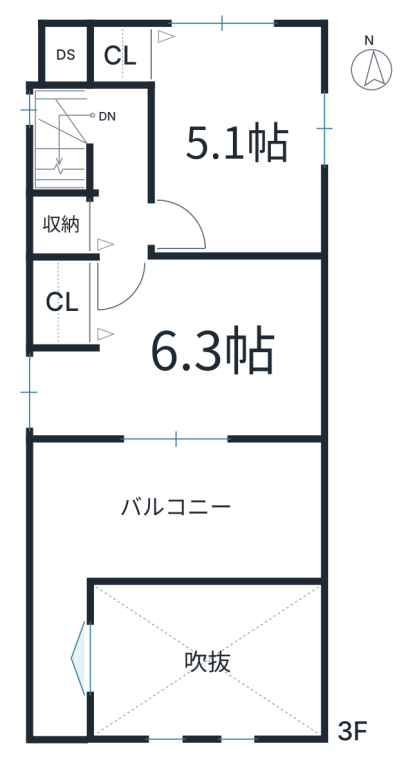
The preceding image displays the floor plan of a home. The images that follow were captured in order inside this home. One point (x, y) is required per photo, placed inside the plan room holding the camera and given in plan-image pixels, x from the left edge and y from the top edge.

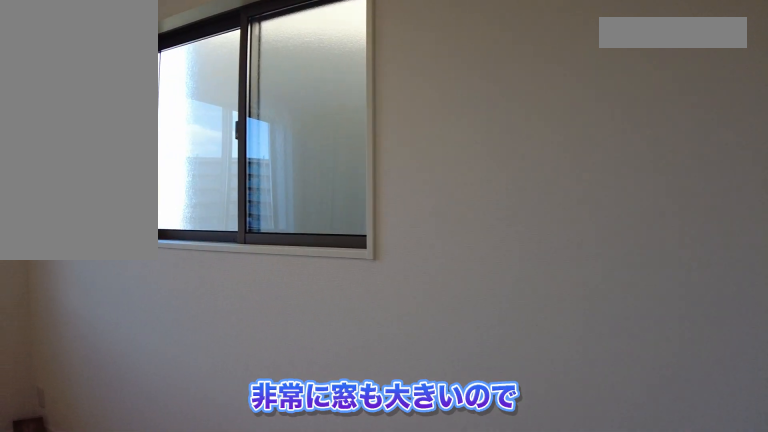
(244, 138)
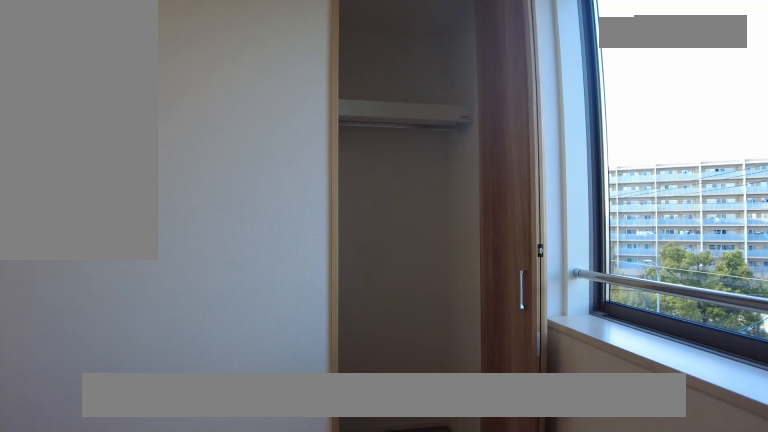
(247, 137)
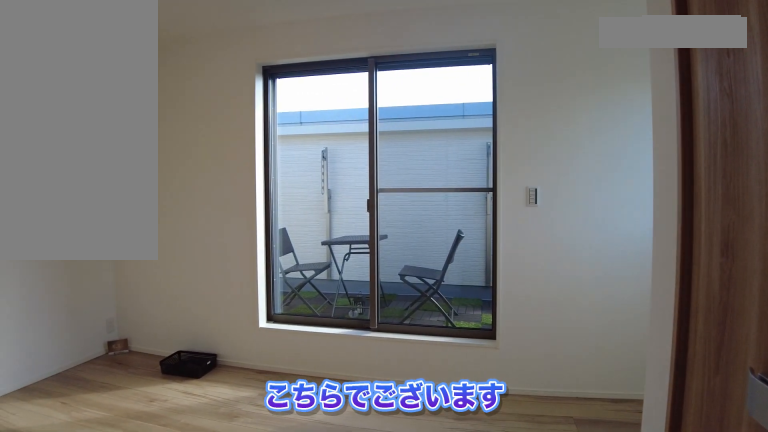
(193, 351)
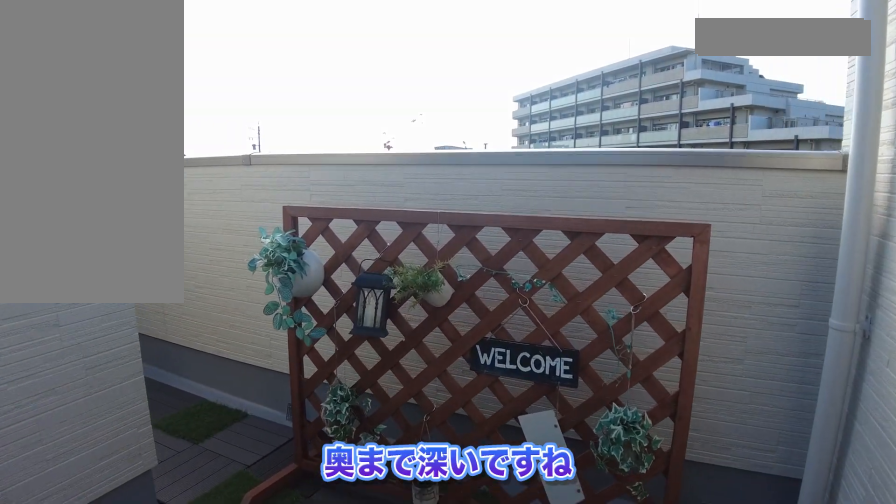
(180, 506)
